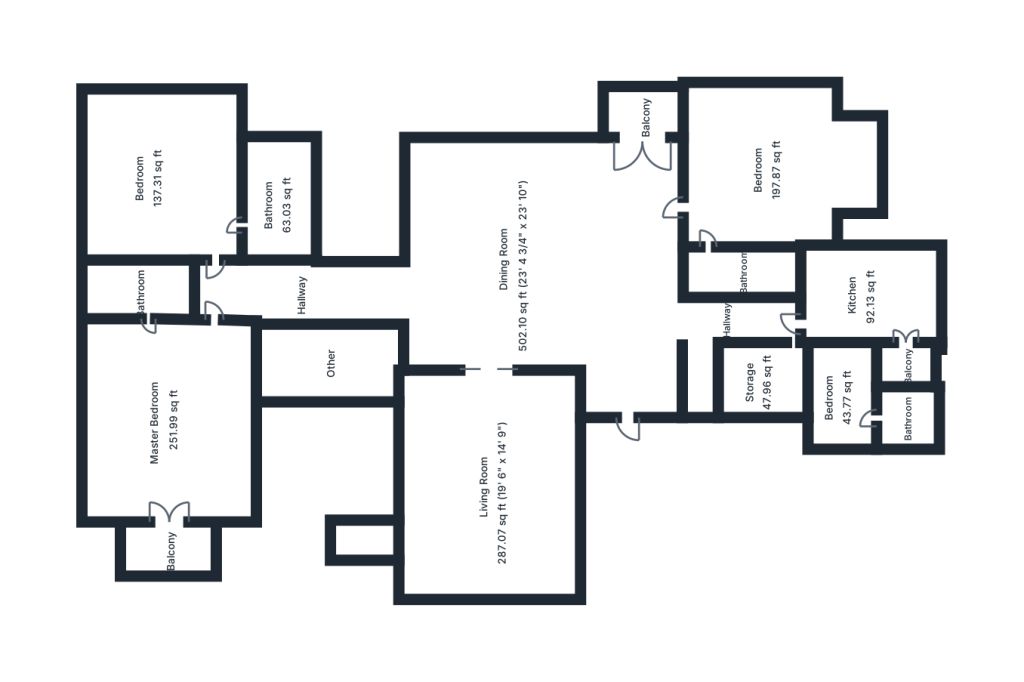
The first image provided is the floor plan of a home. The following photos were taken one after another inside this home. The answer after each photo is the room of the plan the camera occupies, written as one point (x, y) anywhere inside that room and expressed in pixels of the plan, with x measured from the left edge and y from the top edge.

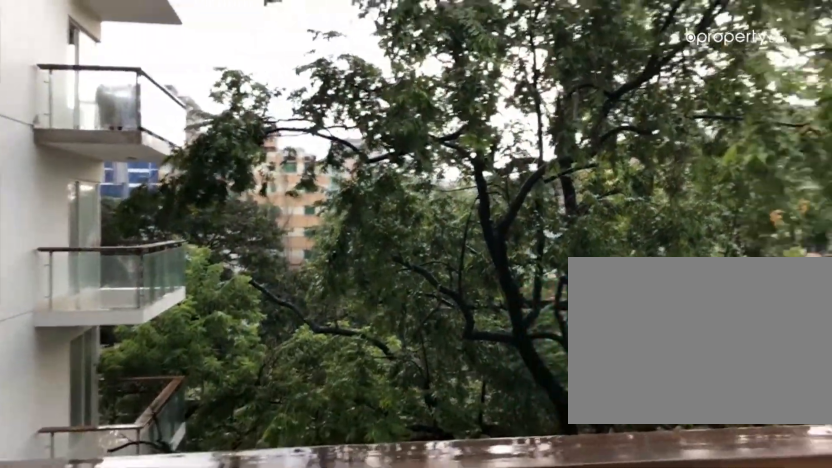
(163, 553)
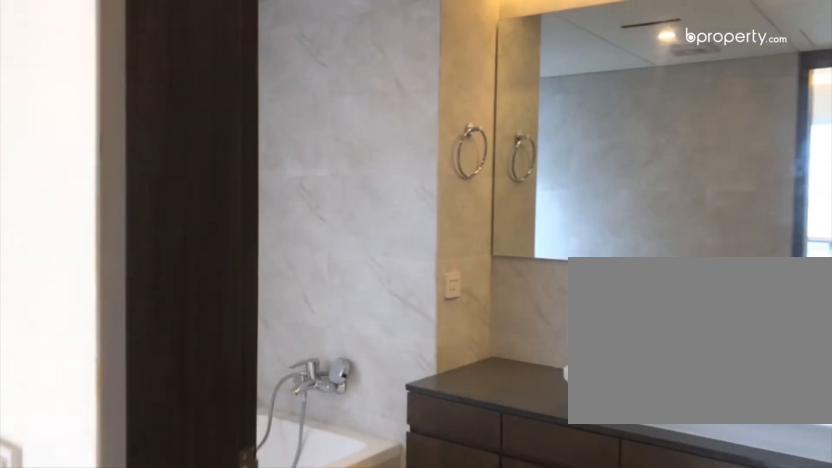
(142, 303)
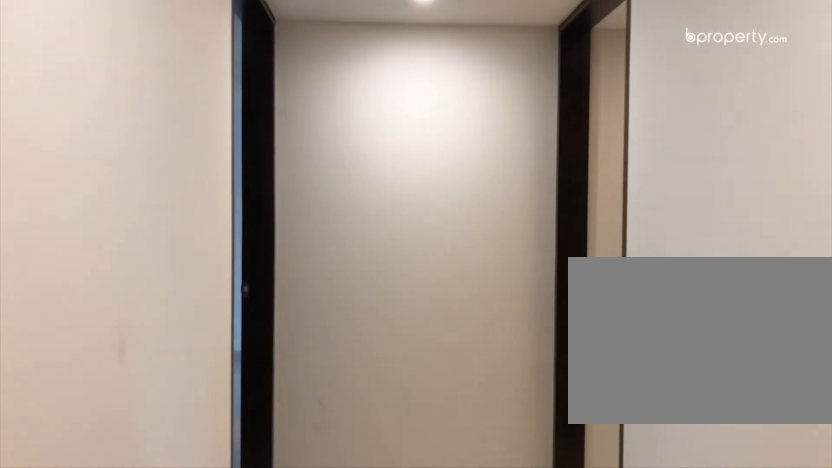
(215, 256)
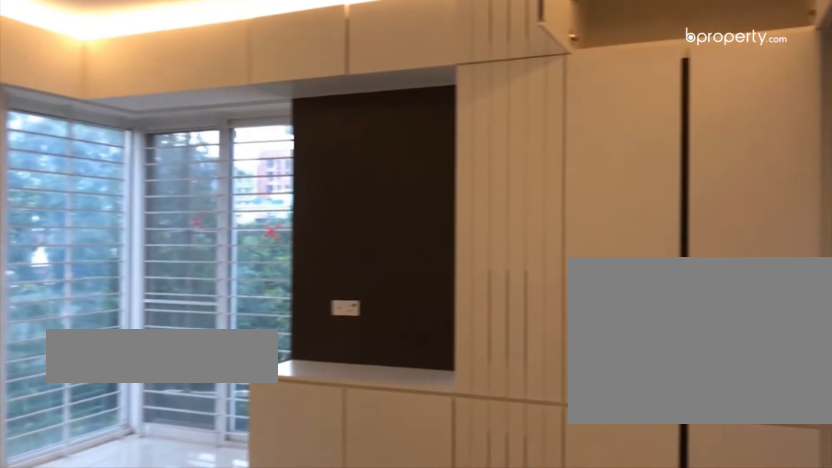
(170, 180)
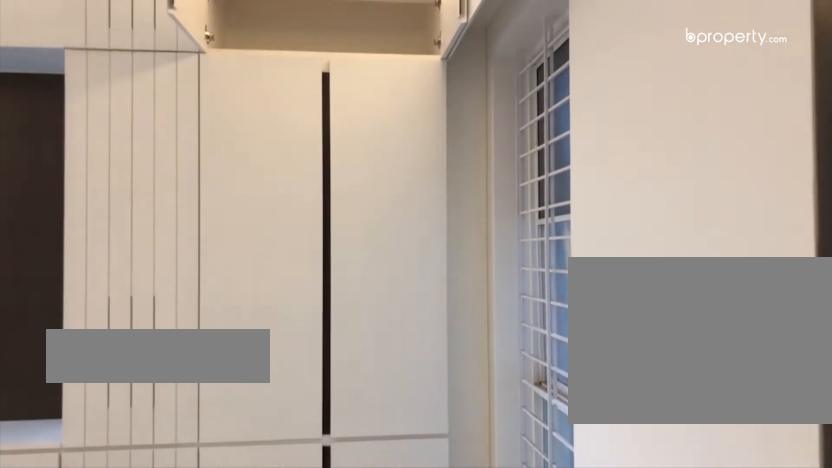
(170, 180)
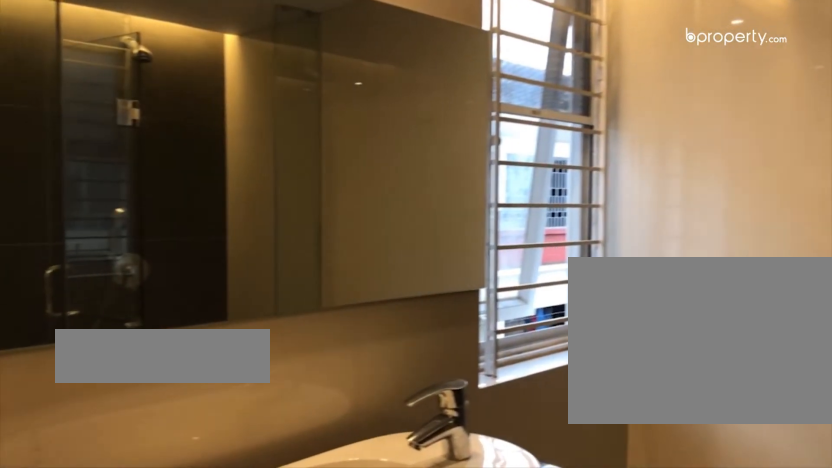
(279, 207)
